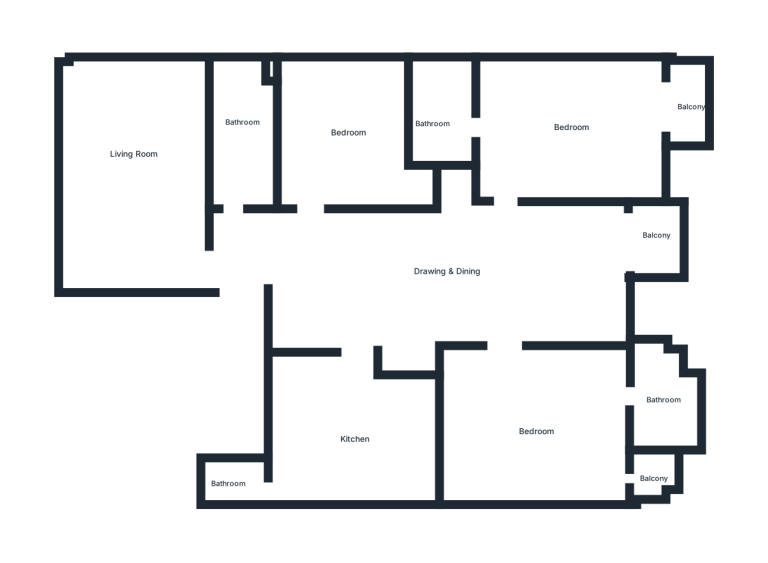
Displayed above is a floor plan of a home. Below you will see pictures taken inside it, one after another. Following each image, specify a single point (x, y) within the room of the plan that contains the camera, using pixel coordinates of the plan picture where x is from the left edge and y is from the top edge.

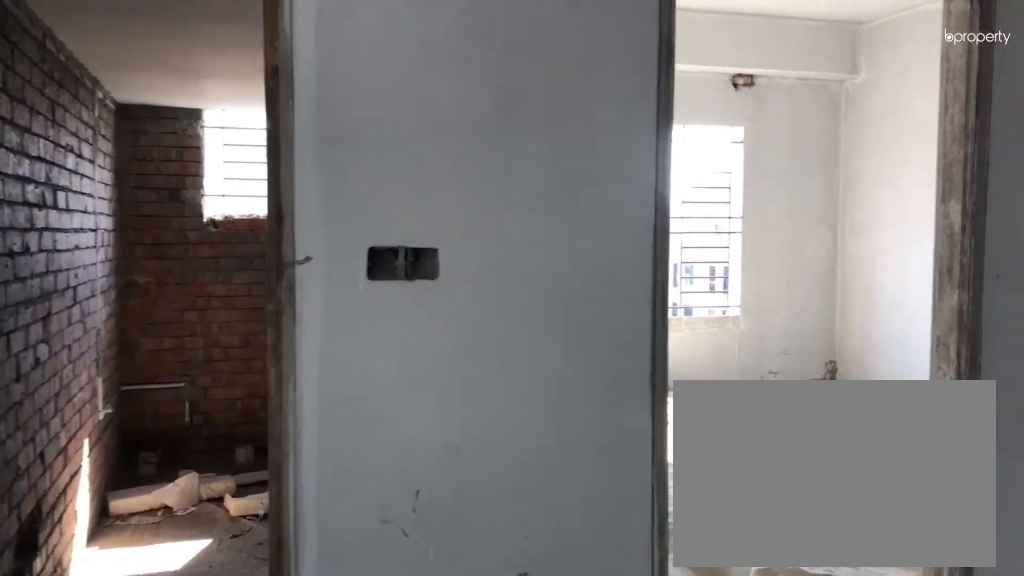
(361, 252)
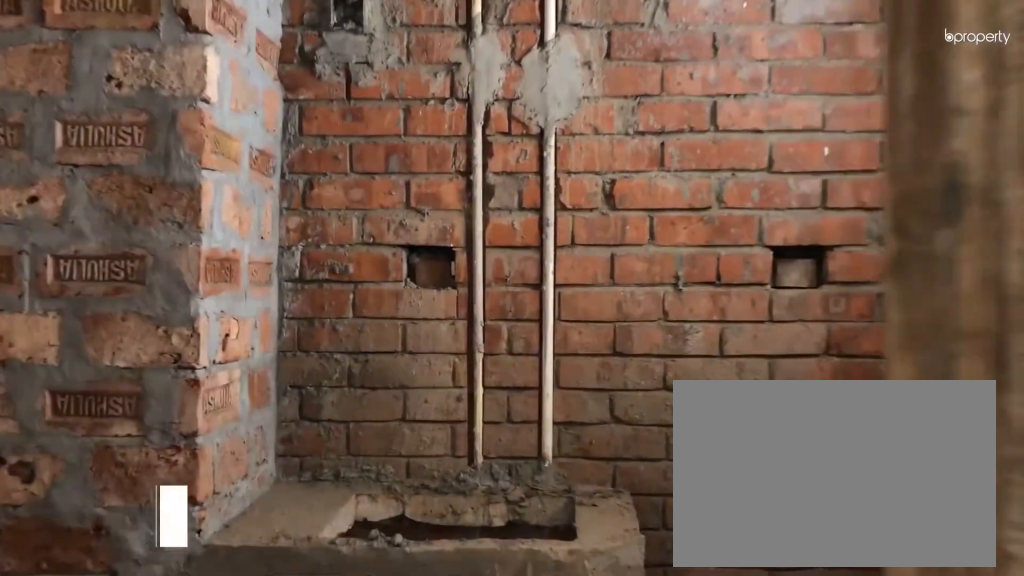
(658, 407)
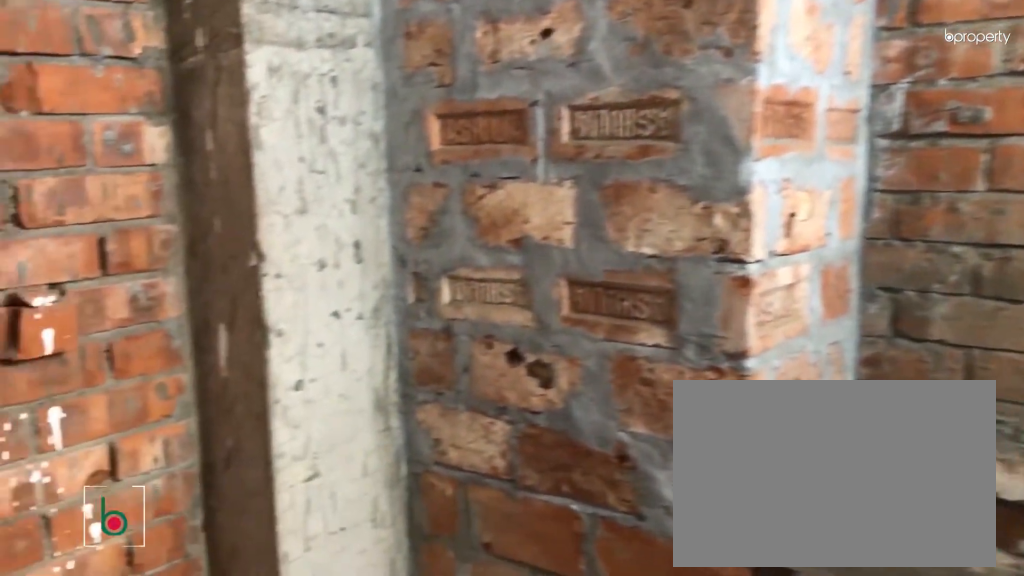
(658, 407)
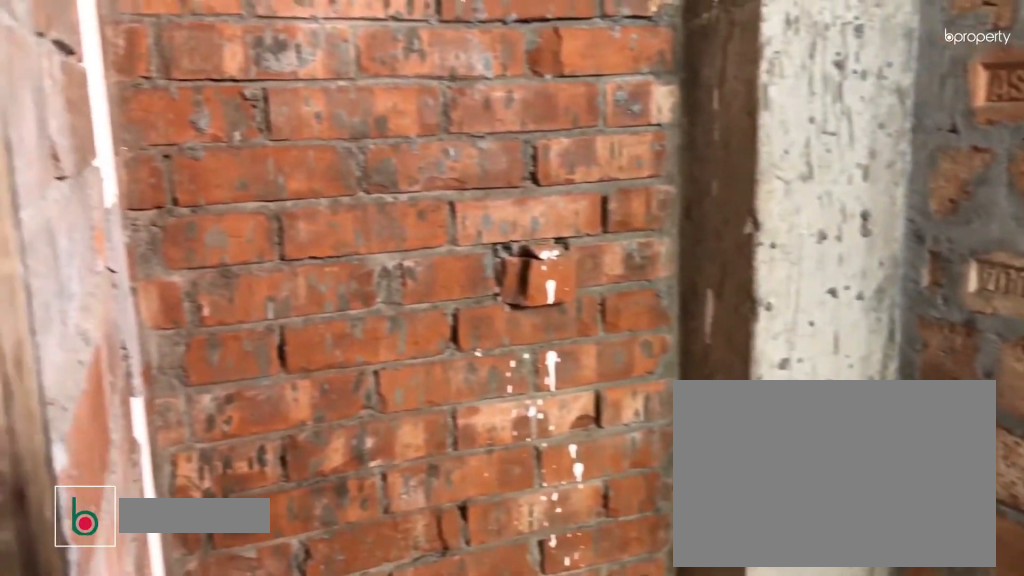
(658, 407)
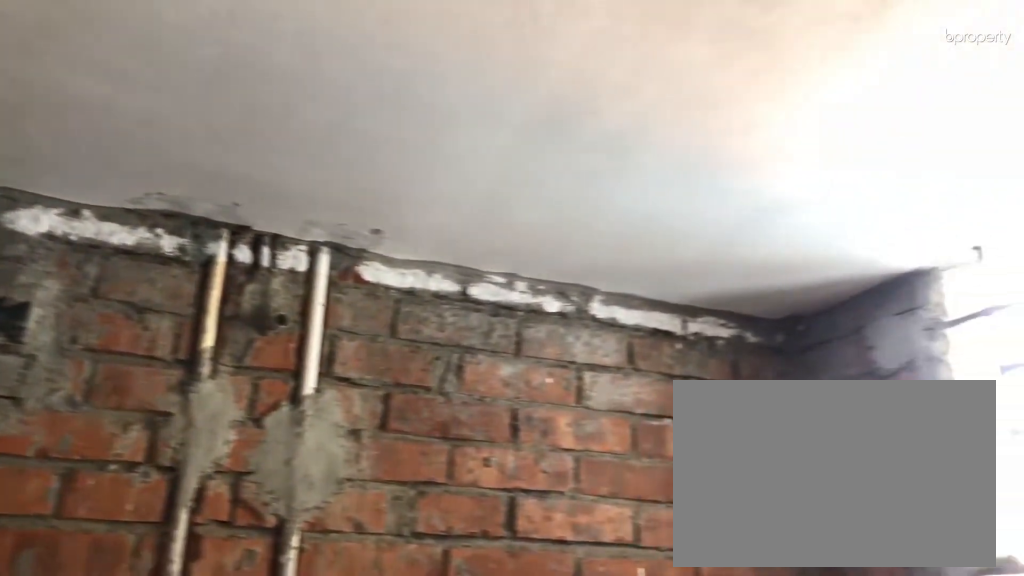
(659, 407)
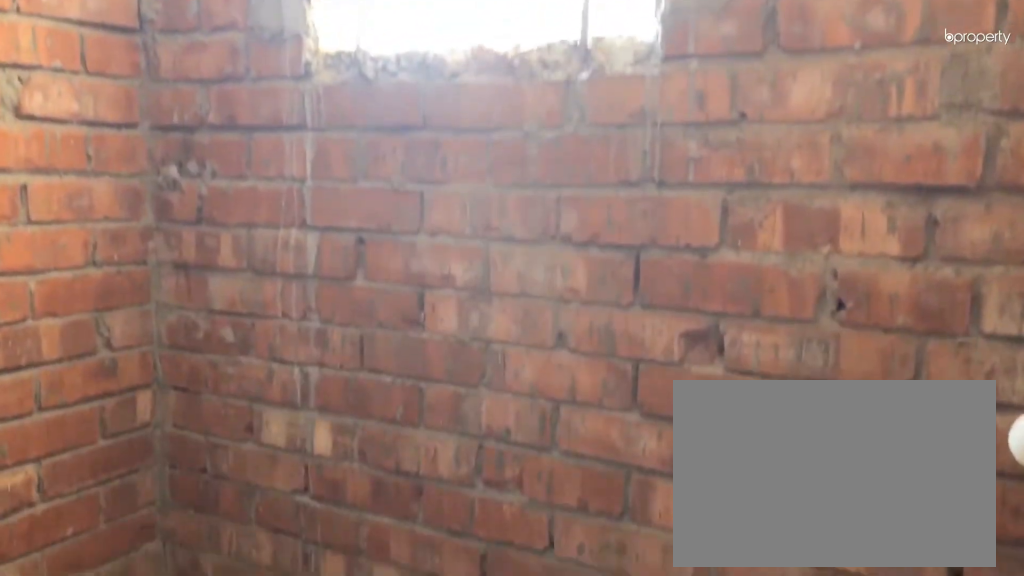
(659, 407)
